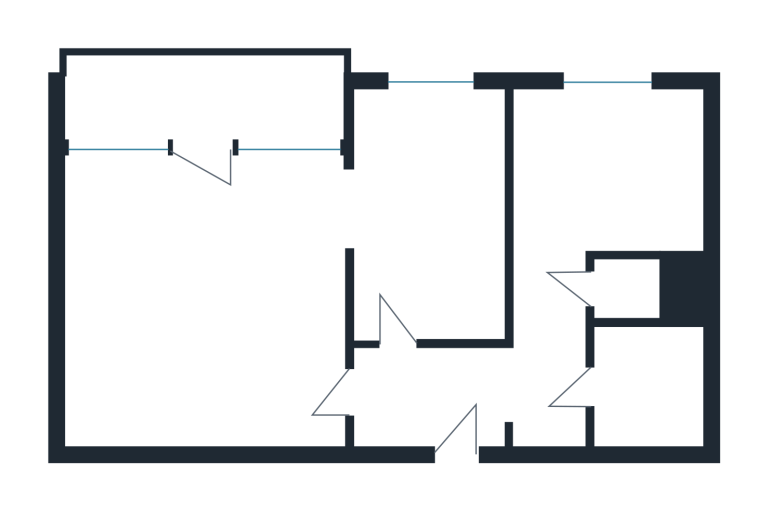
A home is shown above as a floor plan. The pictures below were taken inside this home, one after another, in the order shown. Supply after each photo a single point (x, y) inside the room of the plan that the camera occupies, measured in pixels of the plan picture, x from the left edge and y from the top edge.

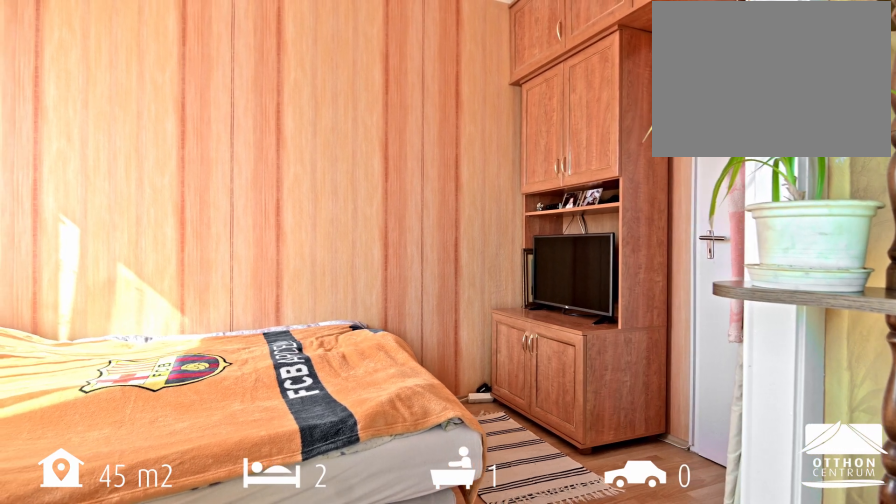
(430, 216)
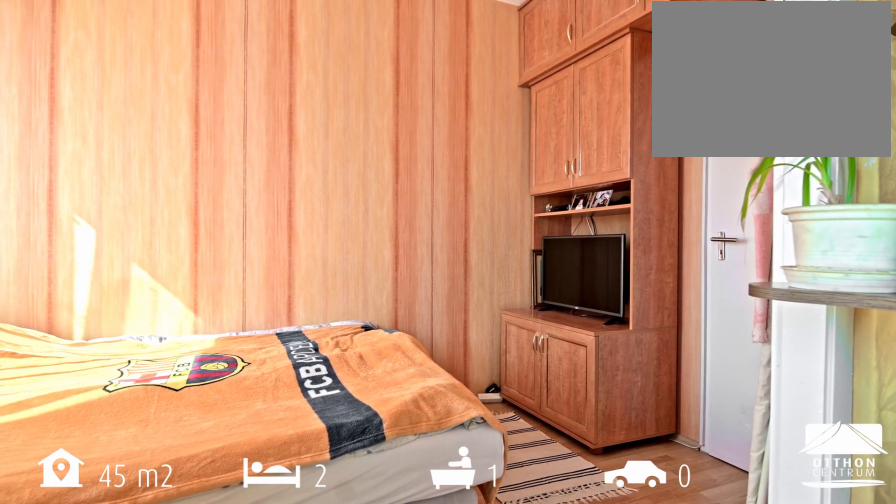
(430, 216)
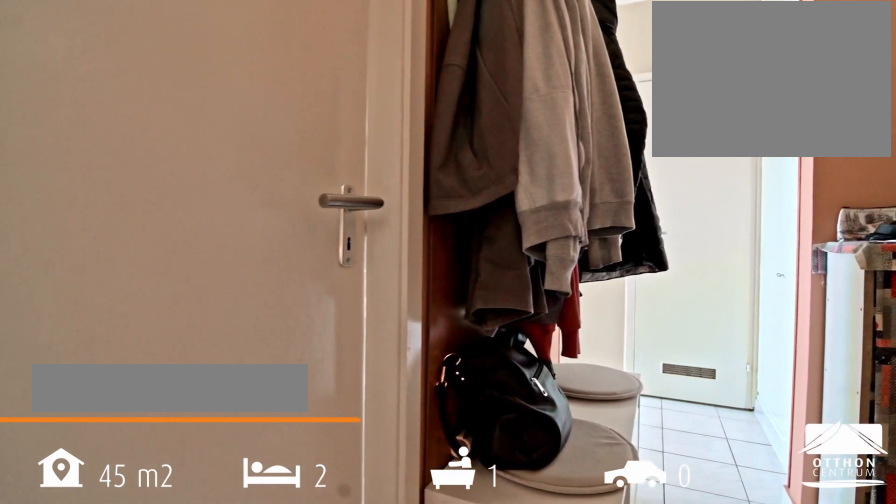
(533, 381)
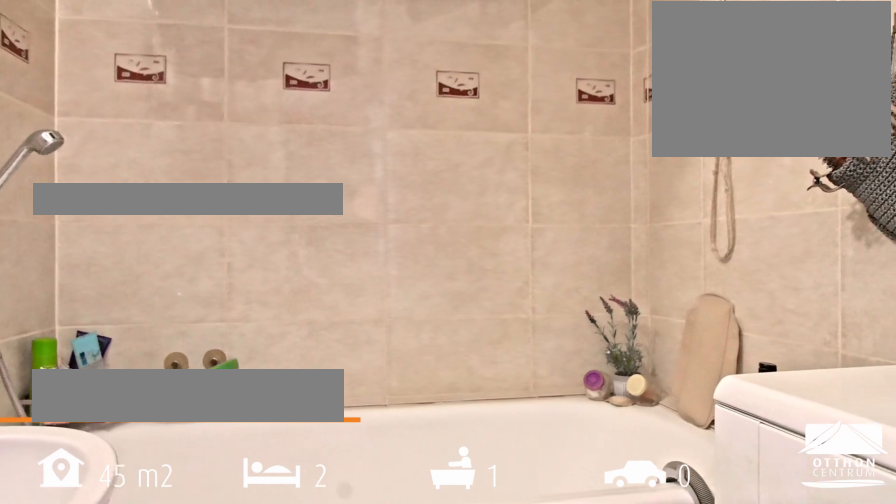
(653, 394)
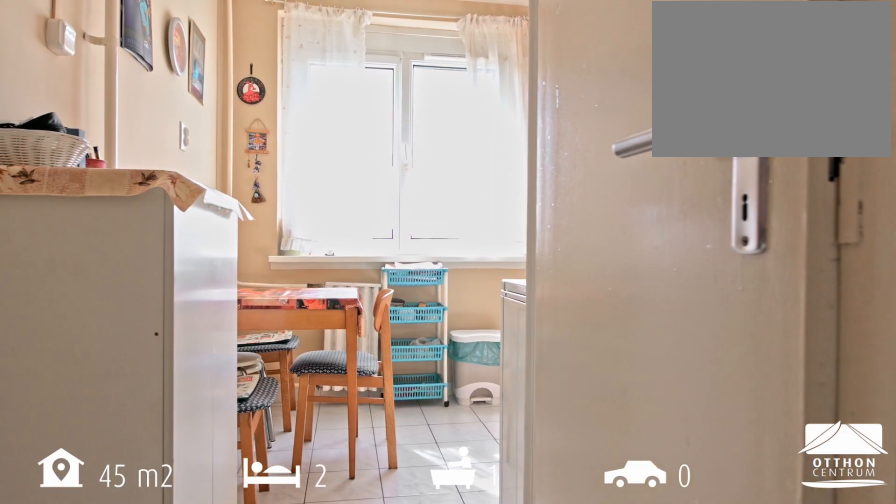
(617, 162)
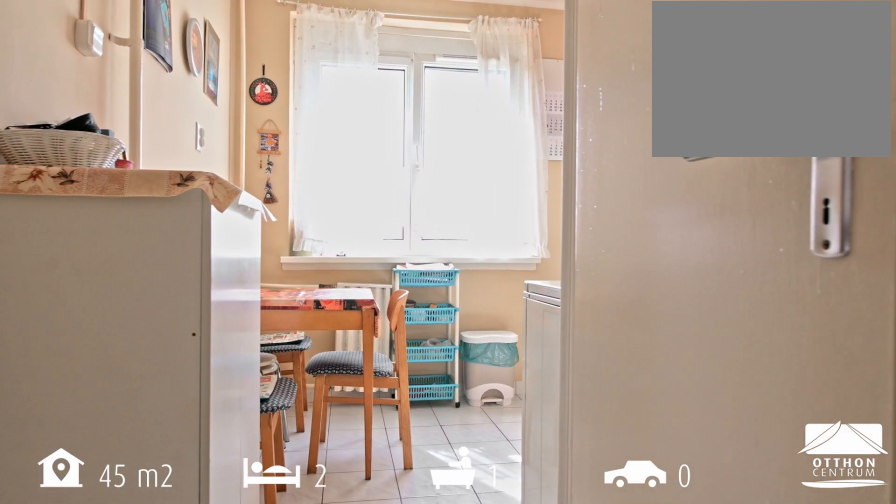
(617, 162)
